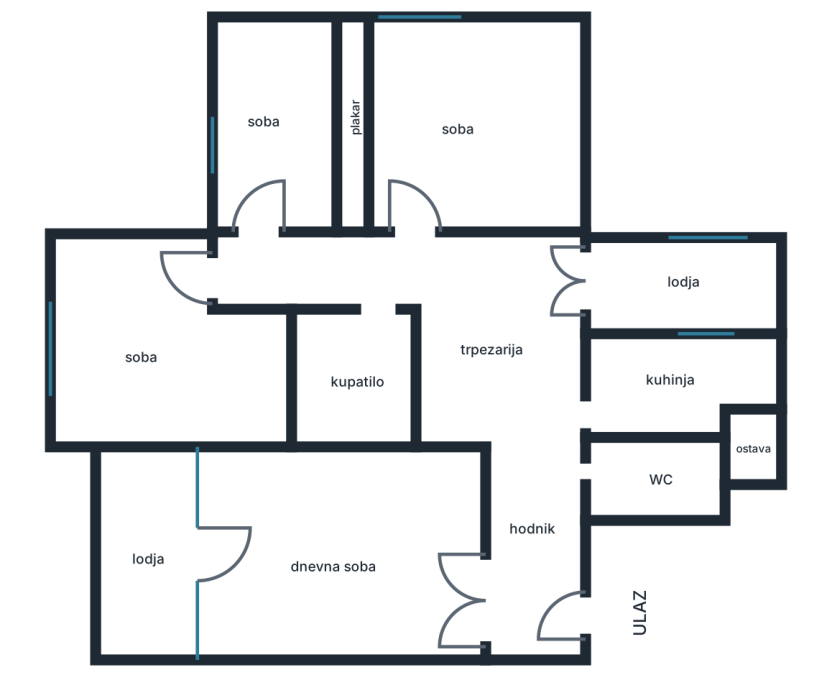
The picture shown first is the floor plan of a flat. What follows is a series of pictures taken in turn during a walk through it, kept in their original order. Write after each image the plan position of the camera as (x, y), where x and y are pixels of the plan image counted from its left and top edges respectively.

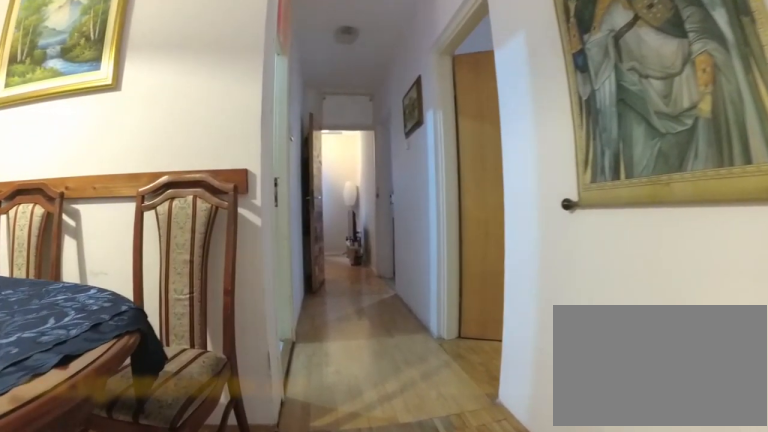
(565, 304)
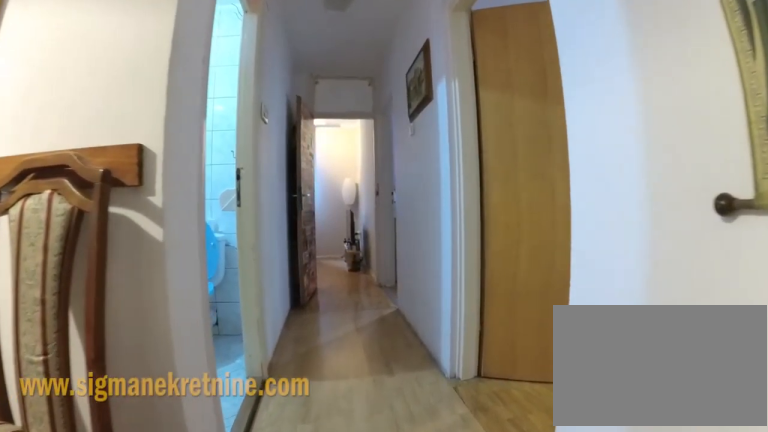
(522, 293)
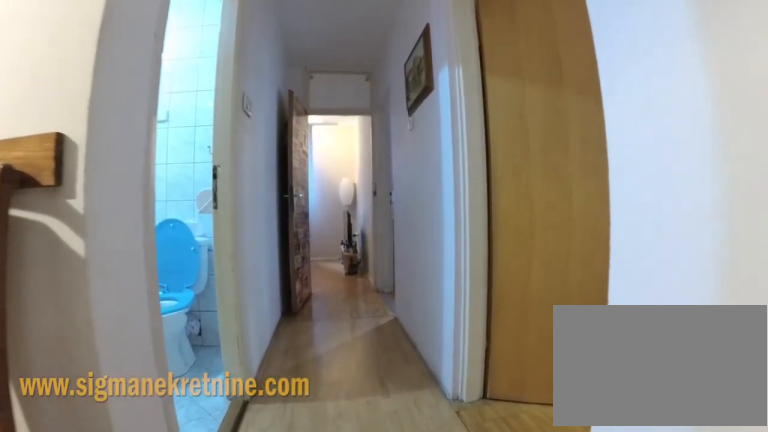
(509, 290)
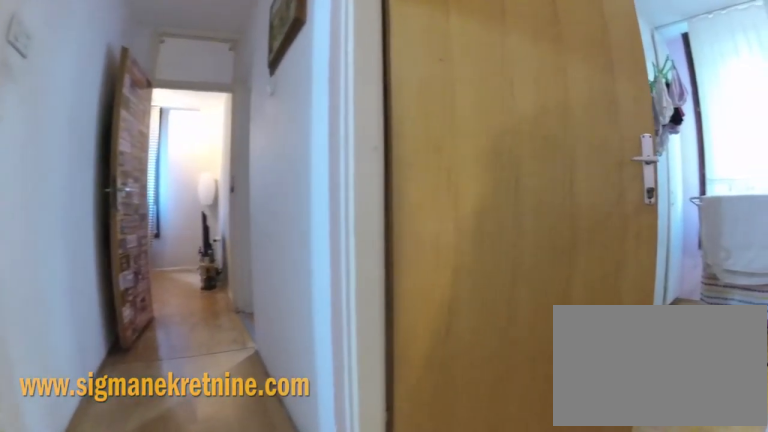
(466, 281)
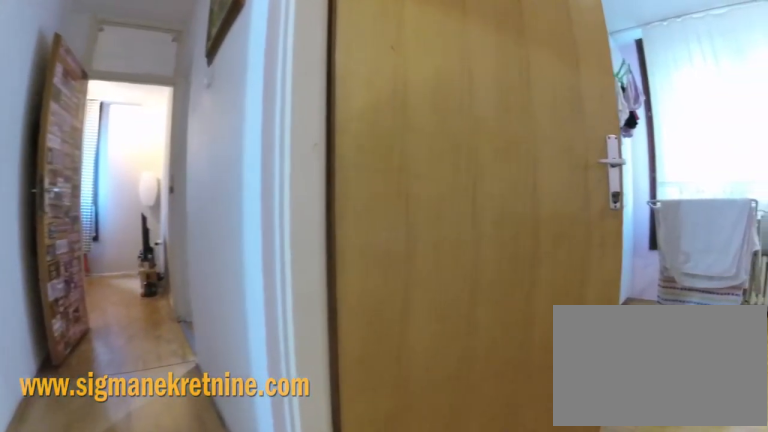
(457, 285)
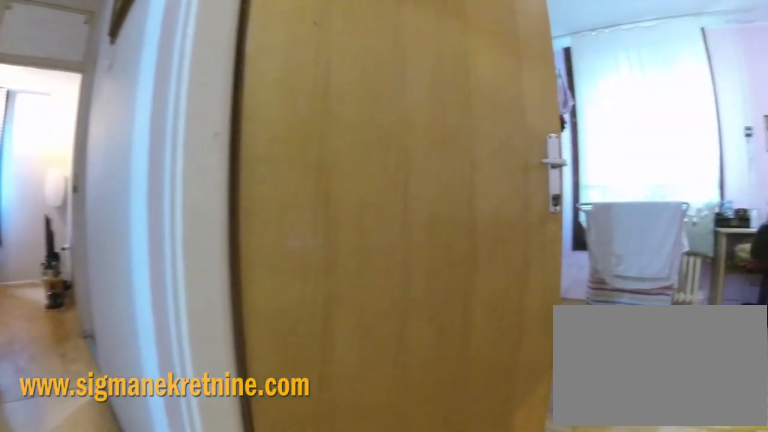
(447, 287)
